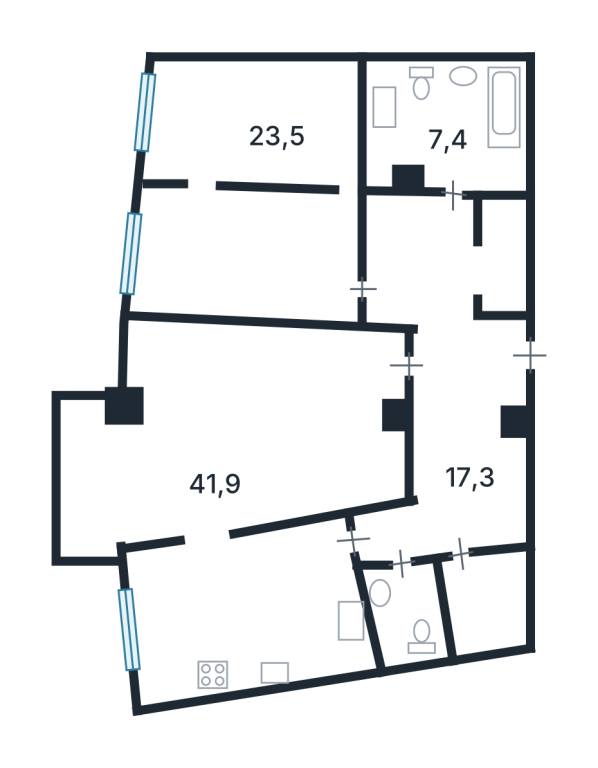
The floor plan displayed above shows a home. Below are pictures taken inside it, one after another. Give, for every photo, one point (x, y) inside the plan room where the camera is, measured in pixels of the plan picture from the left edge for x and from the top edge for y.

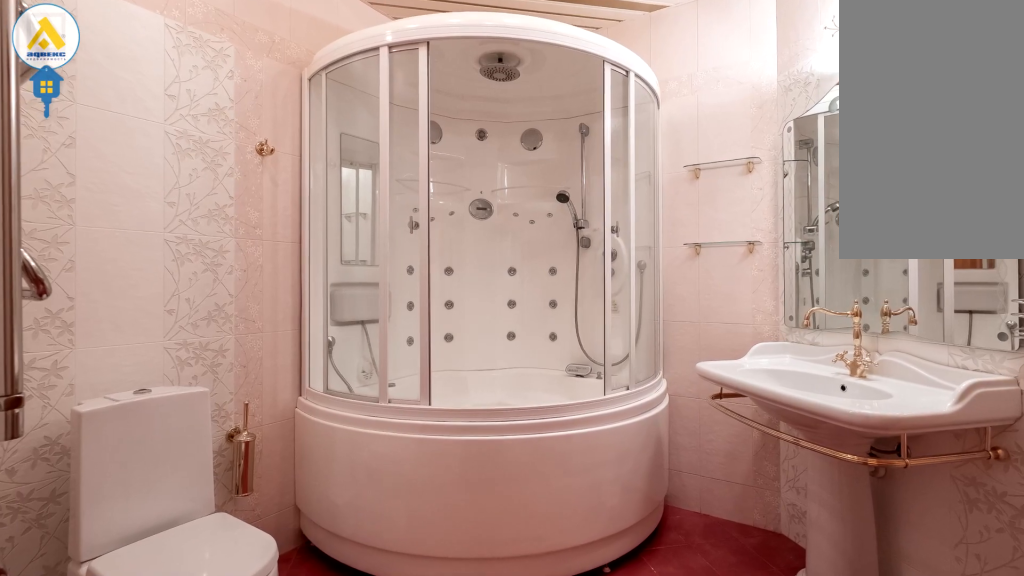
(443, 122)
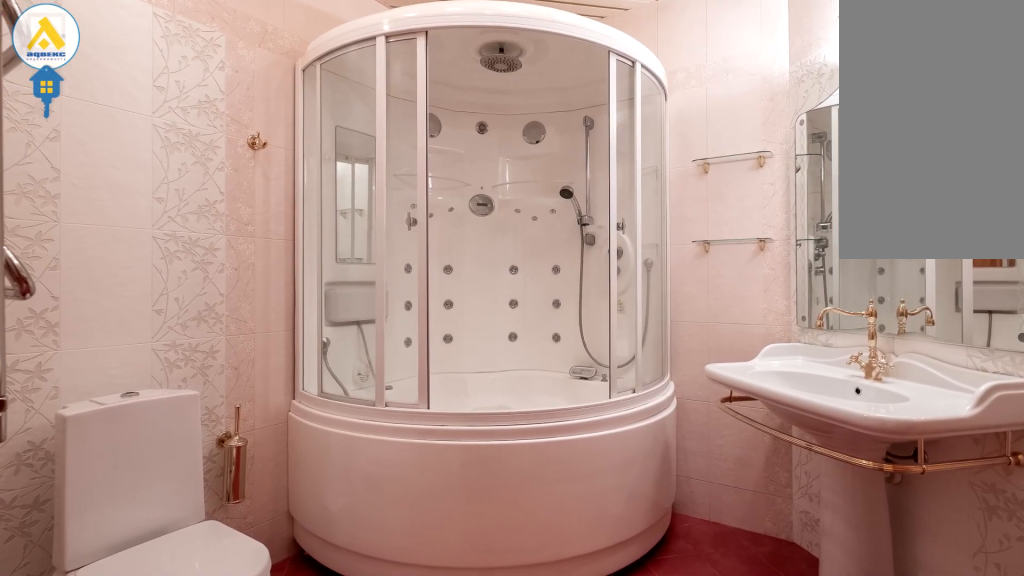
(442, 124)
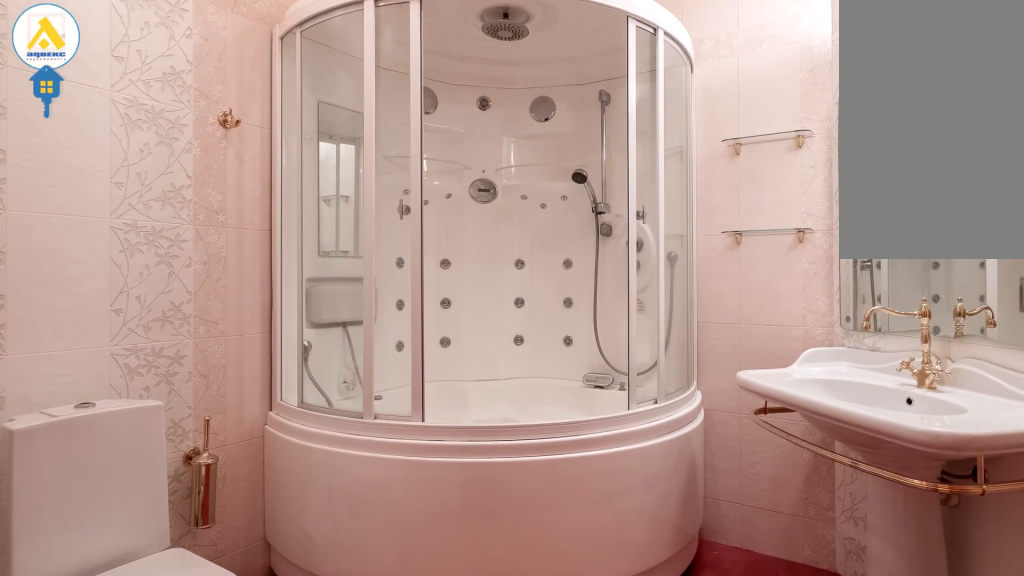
(443, 120)
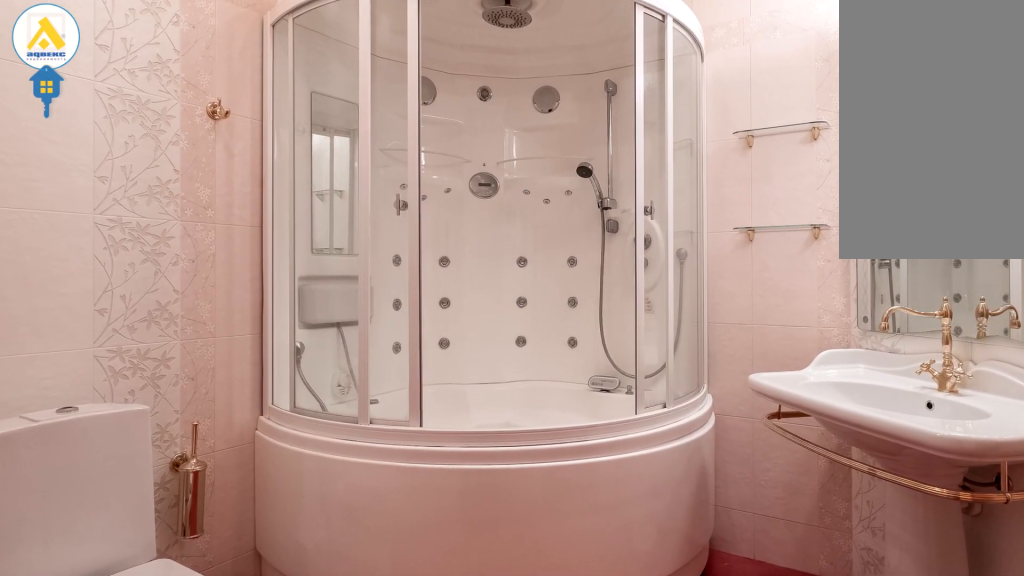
(447, 155)
